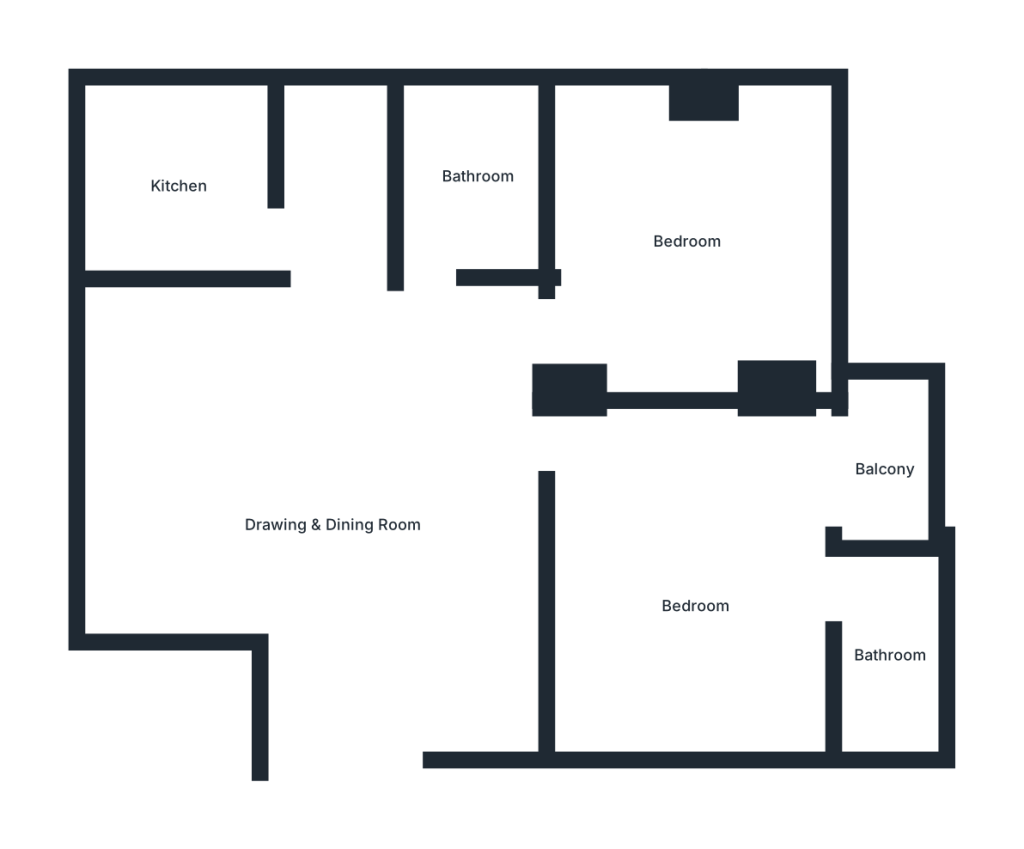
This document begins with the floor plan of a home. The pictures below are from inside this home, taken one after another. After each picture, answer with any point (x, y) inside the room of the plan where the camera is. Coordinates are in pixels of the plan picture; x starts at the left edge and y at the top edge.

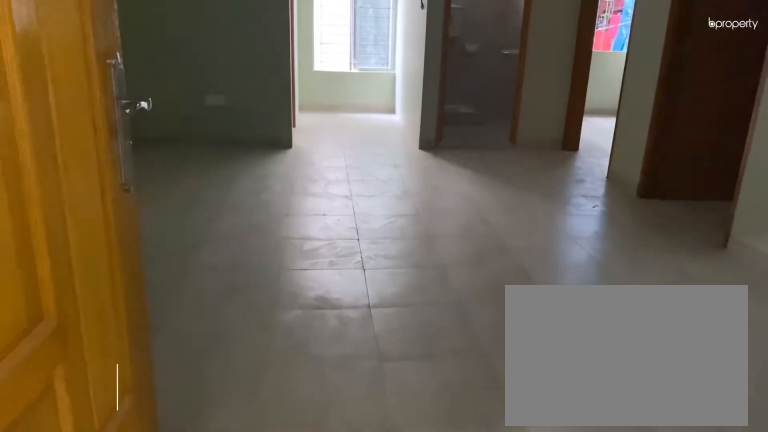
(345, 740)
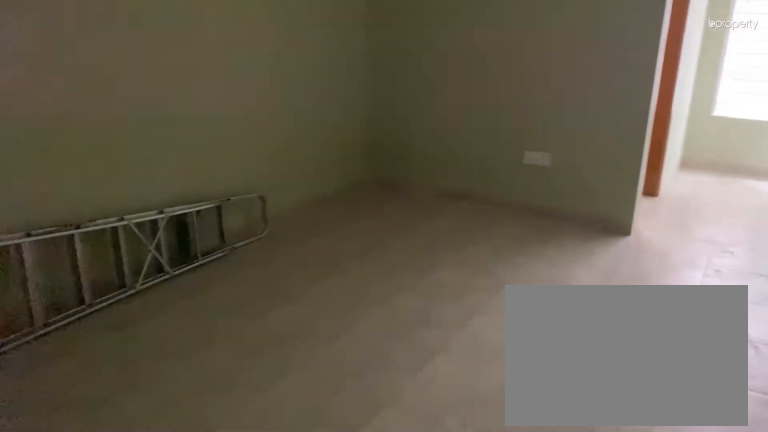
(342, 534)
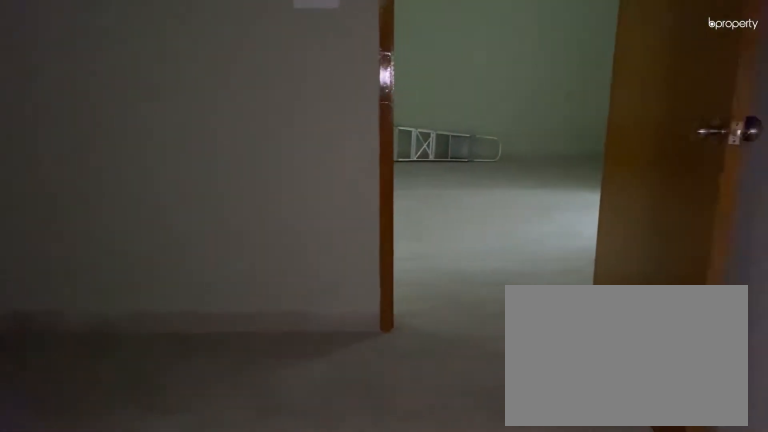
(698, 611)
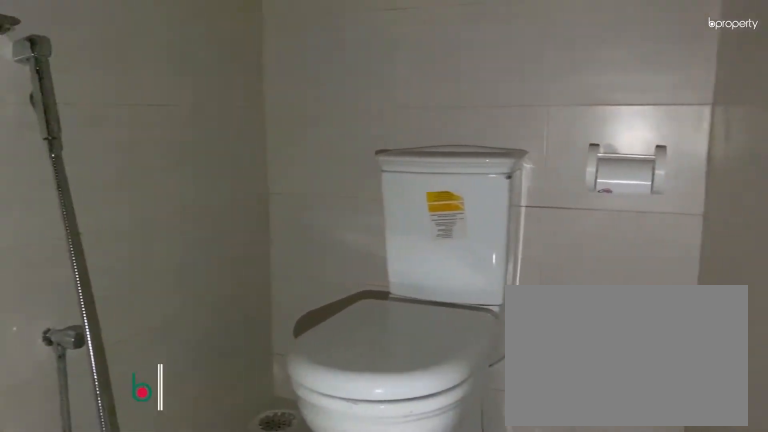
(890, 658)
